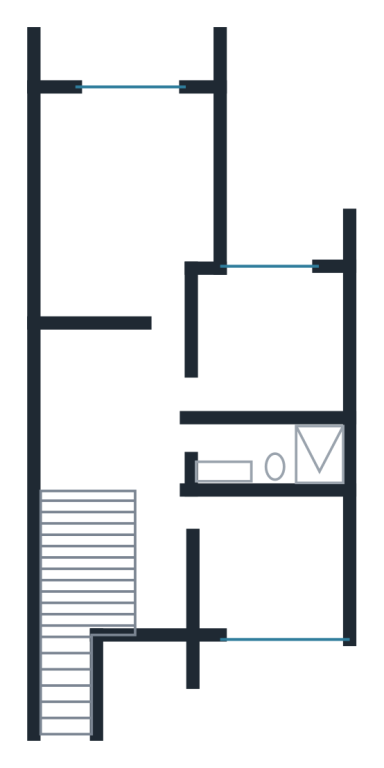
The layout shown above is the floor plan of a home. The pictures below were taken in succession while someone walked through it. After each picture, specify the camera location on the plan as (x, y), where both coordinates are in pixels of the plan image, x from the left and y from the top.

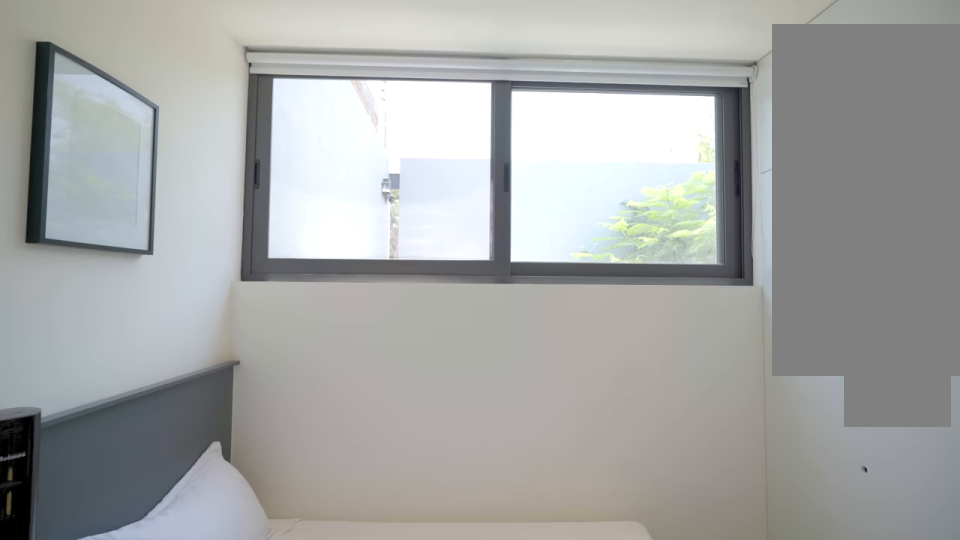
(231, 581)
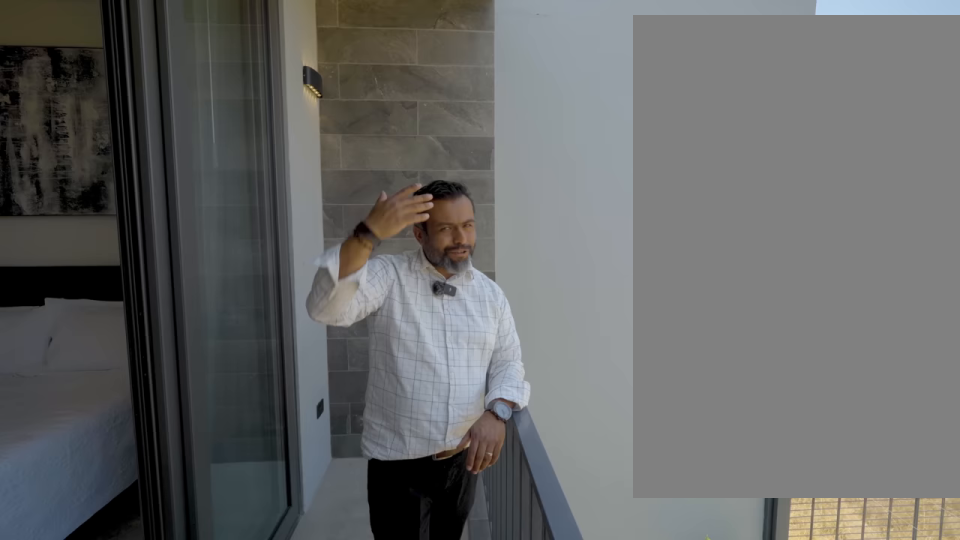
(144, 65)
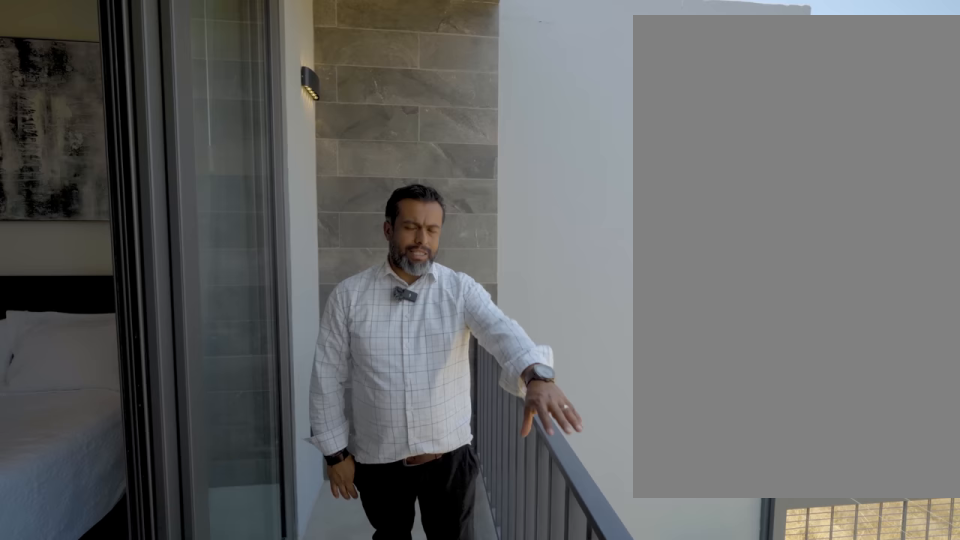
(145, 65)
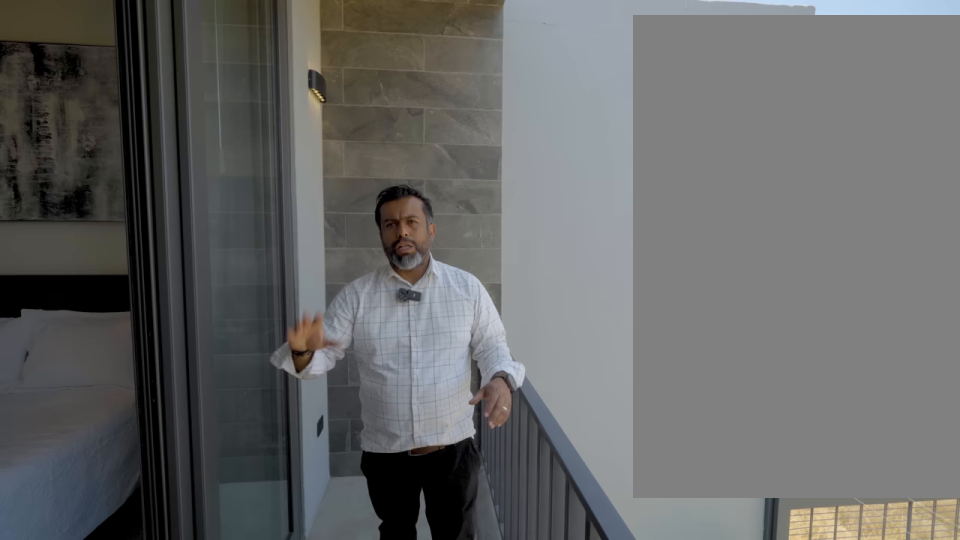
(144, 65)
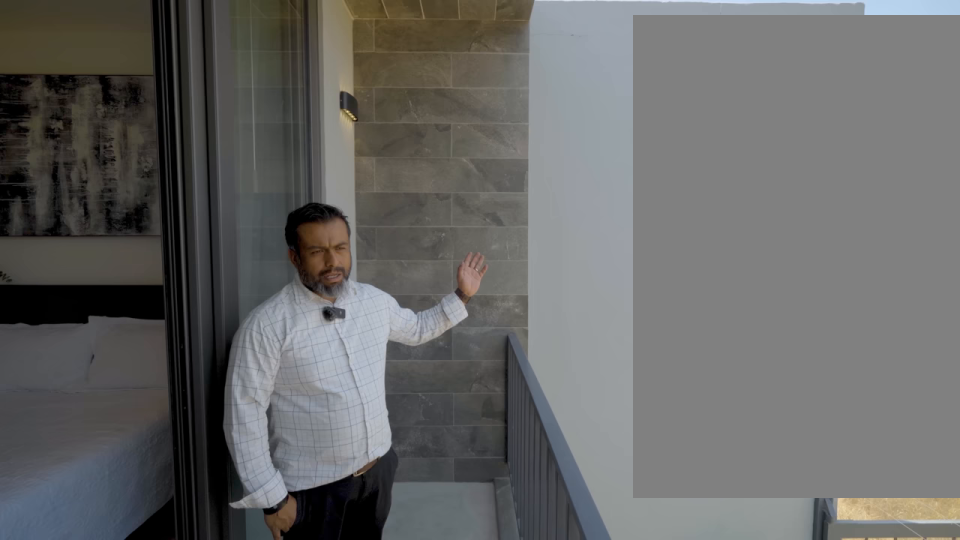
(145, 65)
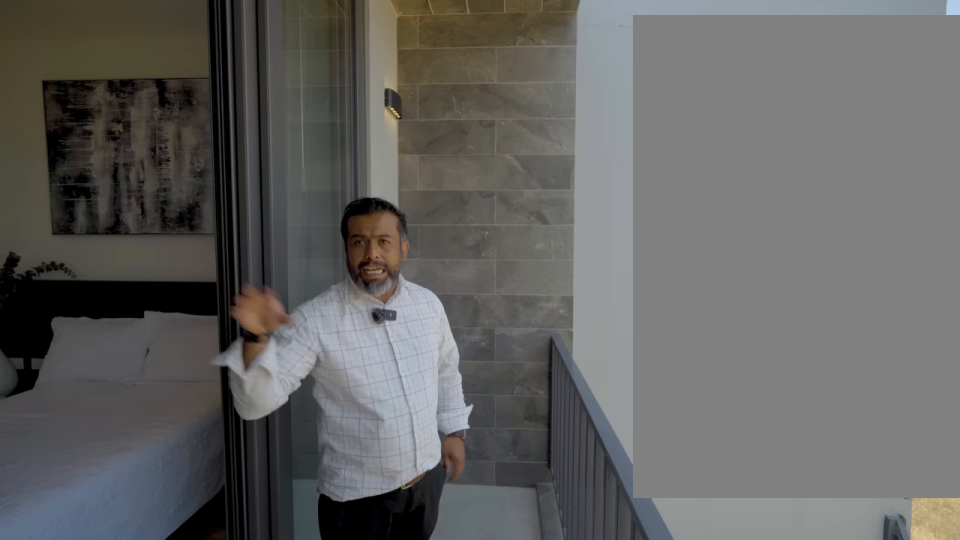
(145, 64)
